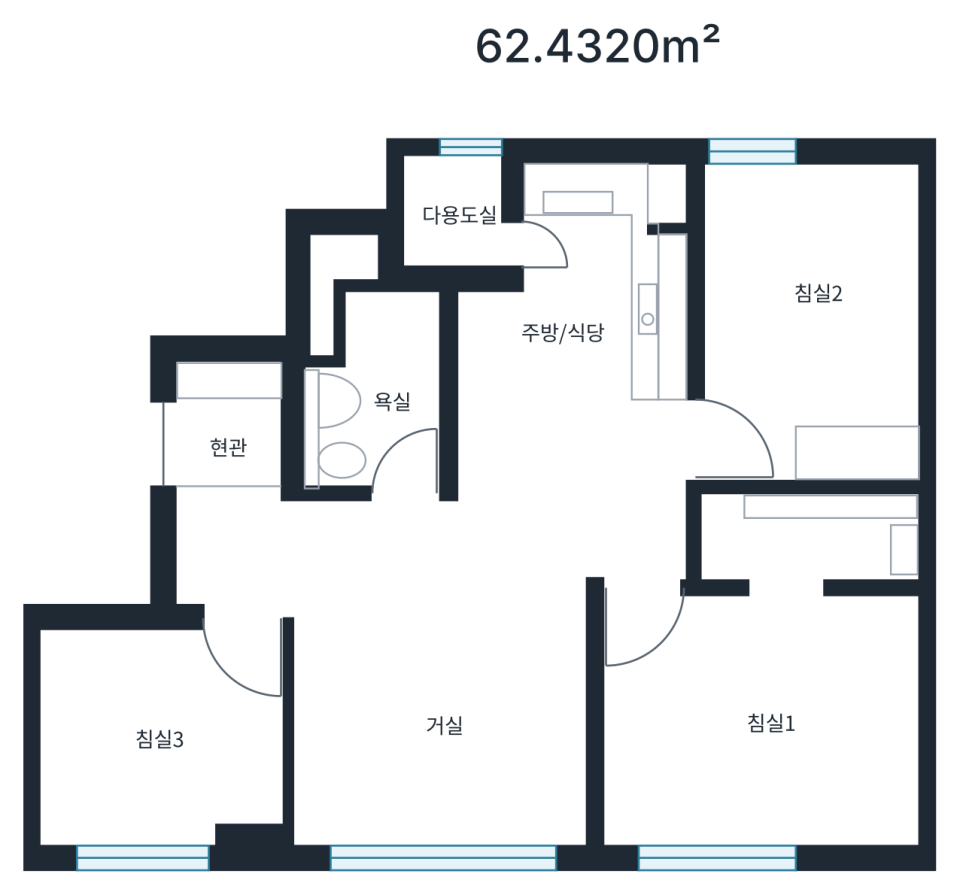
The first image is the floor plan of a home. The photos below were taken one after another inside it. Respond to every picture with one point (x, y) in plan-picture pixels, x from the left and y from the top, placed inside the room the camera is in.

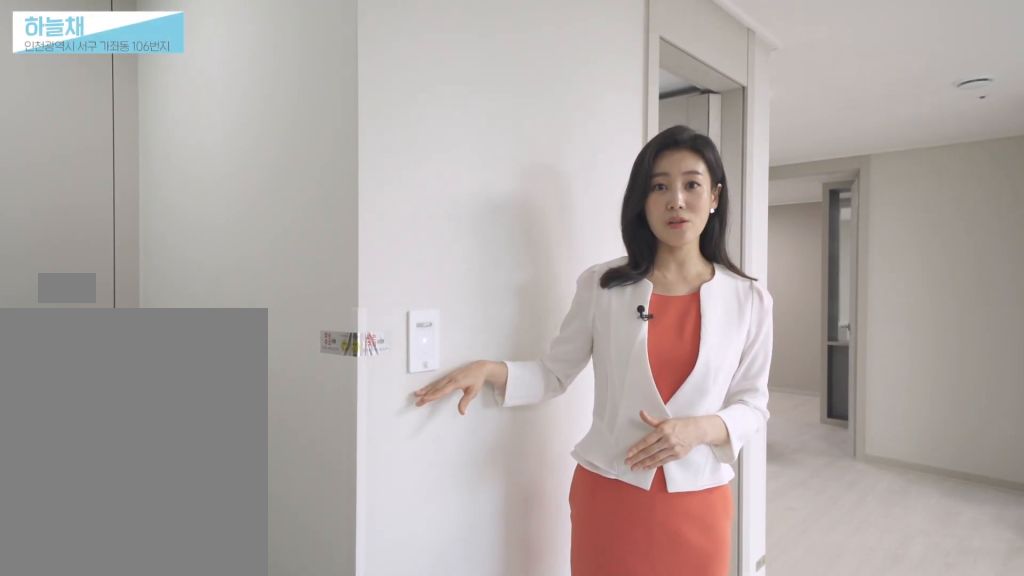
(249, 562)
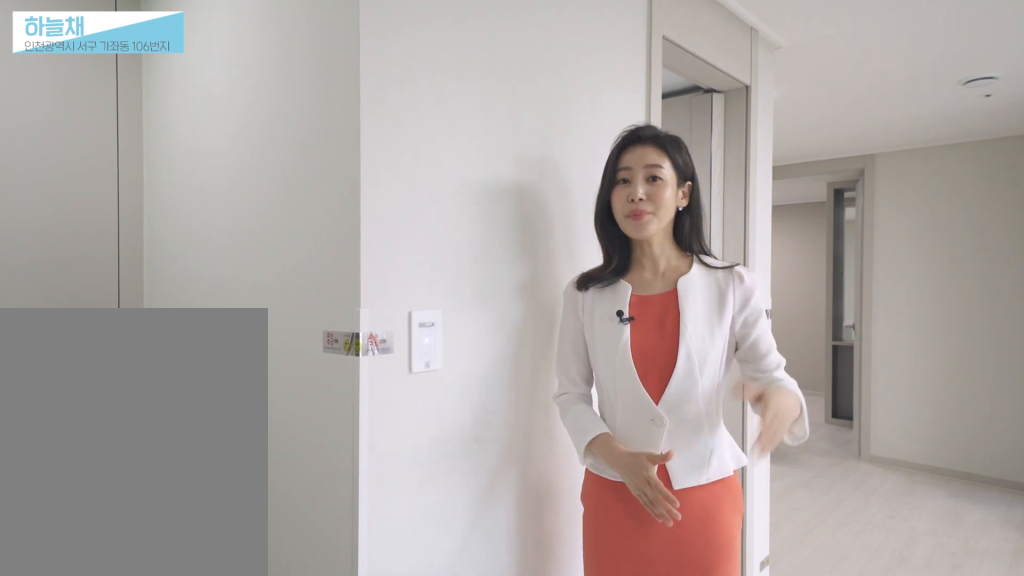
(249, 562)
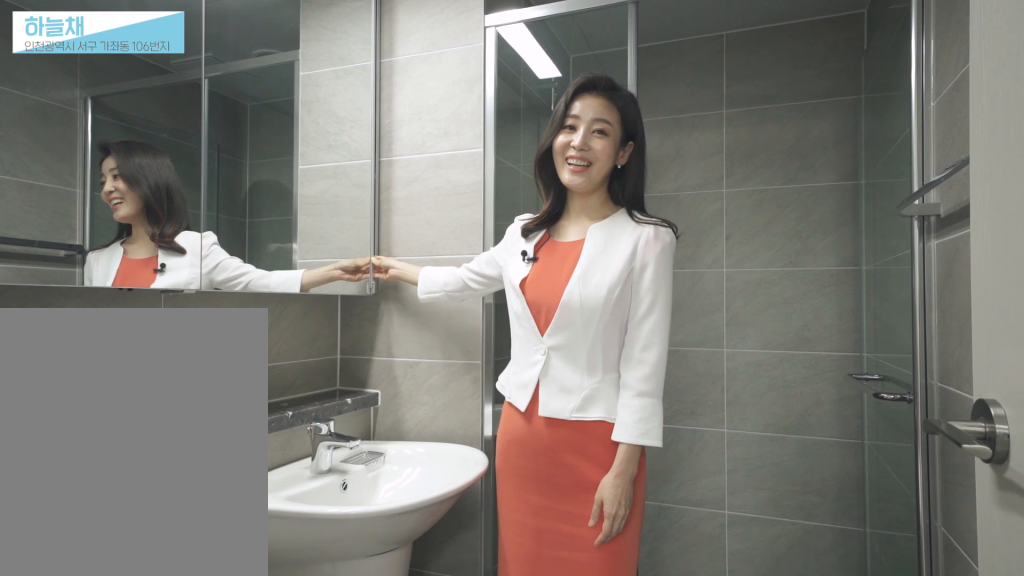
(385, 391)
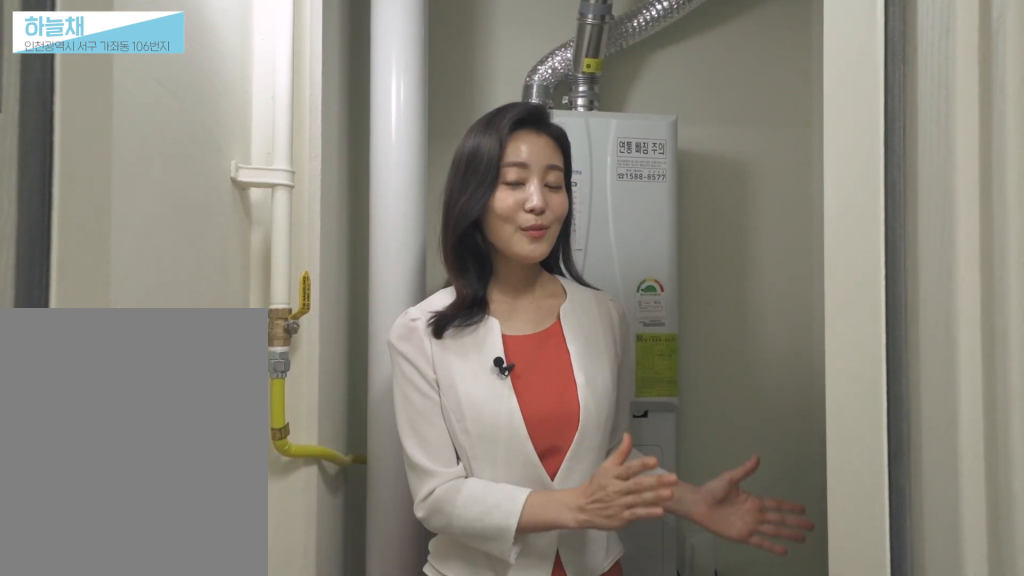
(445, 212)
